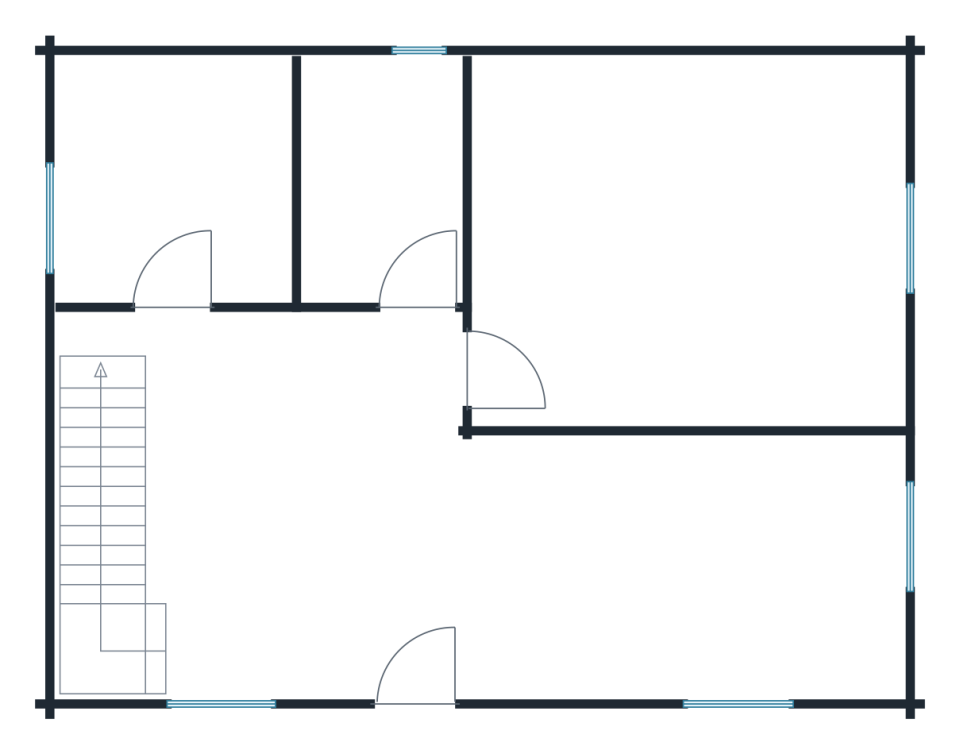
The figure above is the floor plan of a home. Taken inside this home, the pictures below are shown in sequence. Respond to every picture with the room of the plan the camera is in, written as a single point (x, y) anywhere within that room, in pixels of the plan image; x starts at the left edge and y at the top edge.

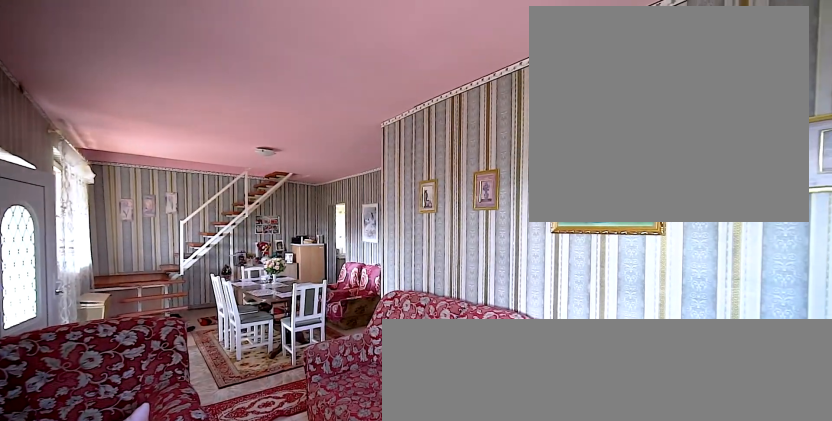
(407, 542)
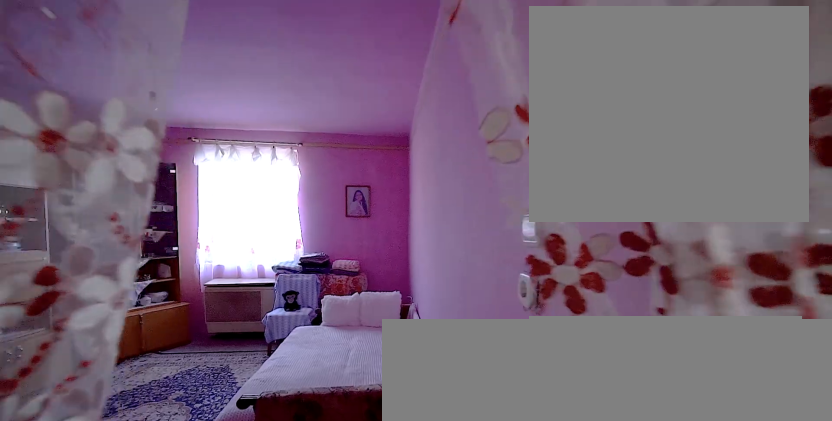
(695, 258)
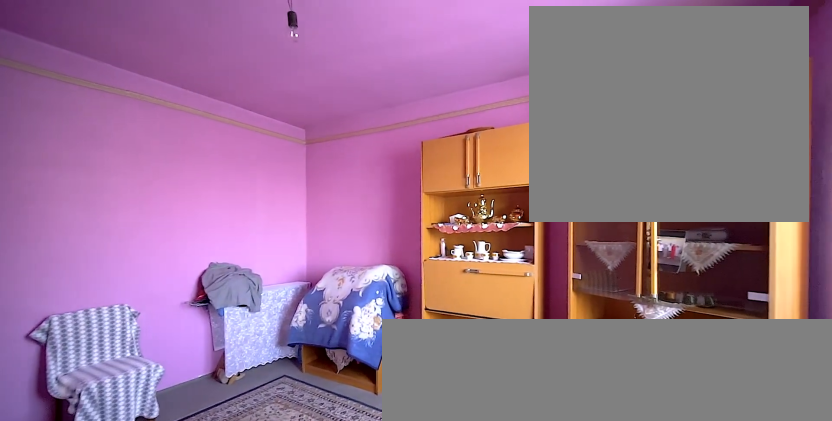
(696, 258)
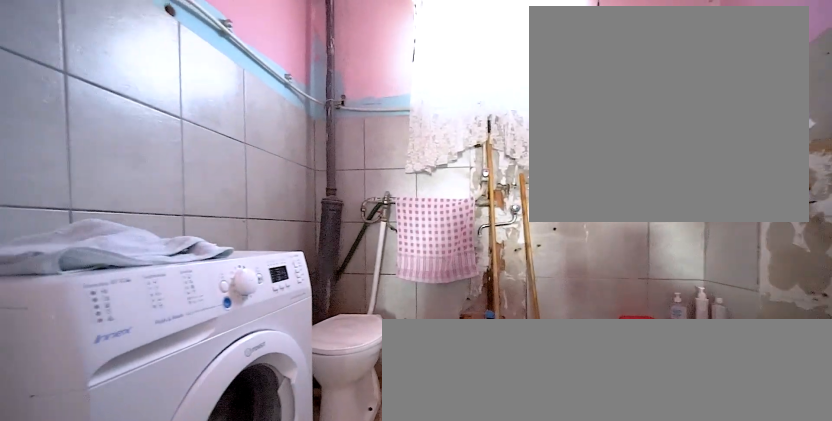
(382, 189)
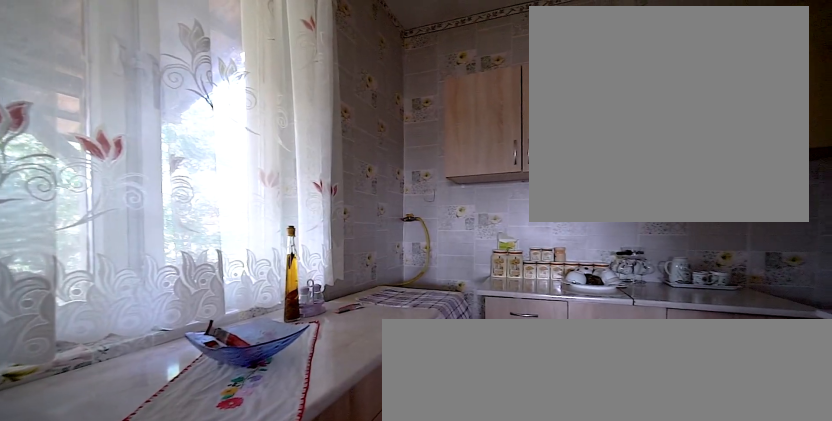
(184, 204)
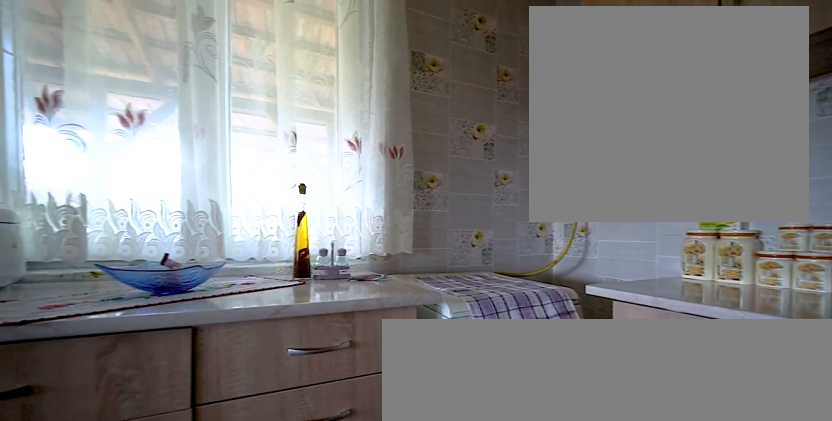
(184, 204)
